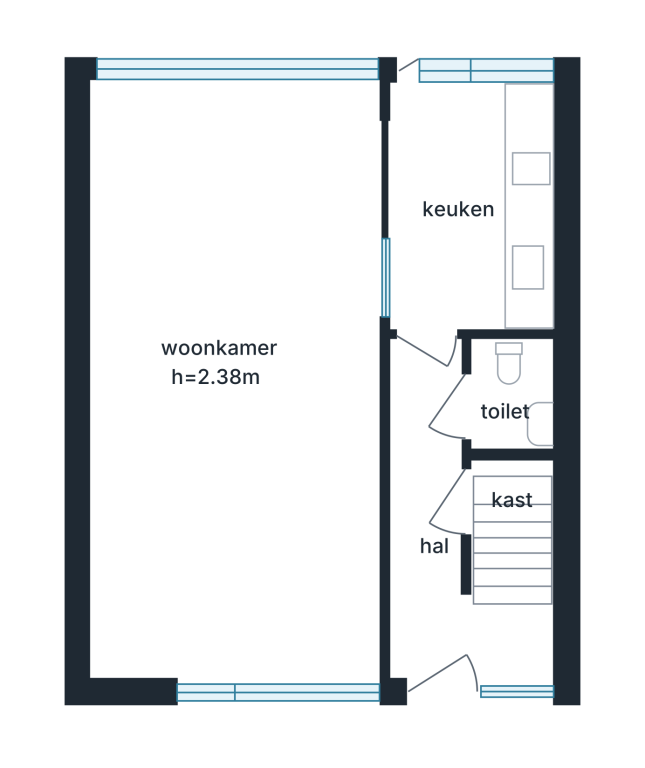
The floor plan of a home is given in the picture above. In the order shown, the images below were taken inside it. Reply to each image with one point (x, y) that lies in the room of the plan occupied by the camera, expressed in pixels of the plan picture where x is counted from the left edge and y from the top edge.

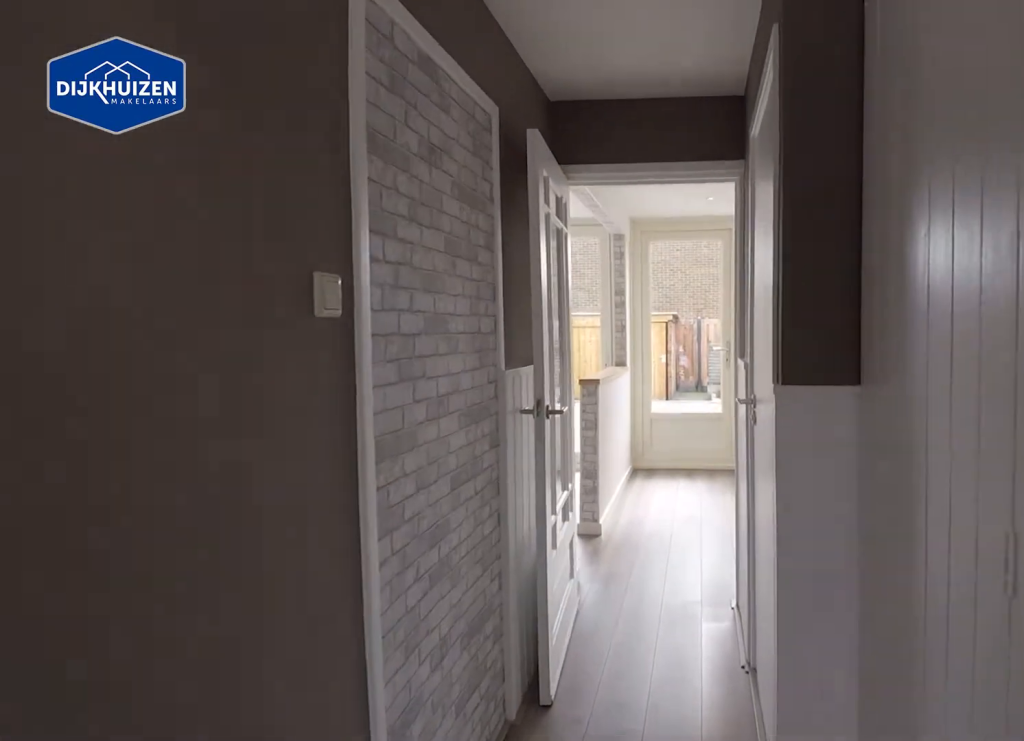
(443, 539)
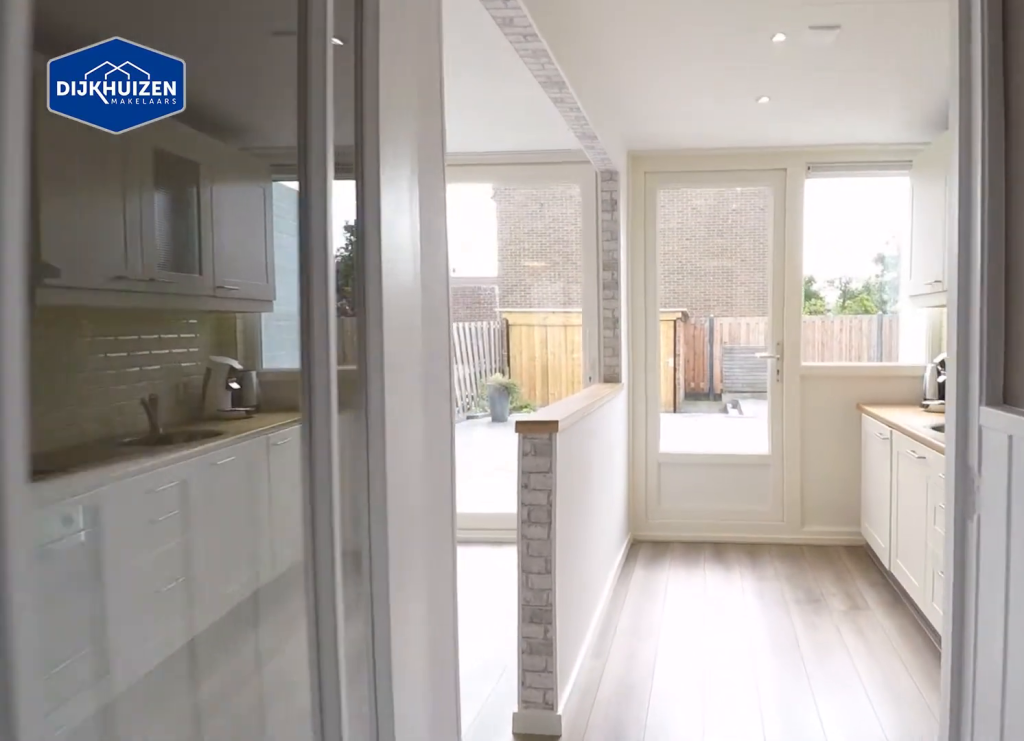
(443, 539)
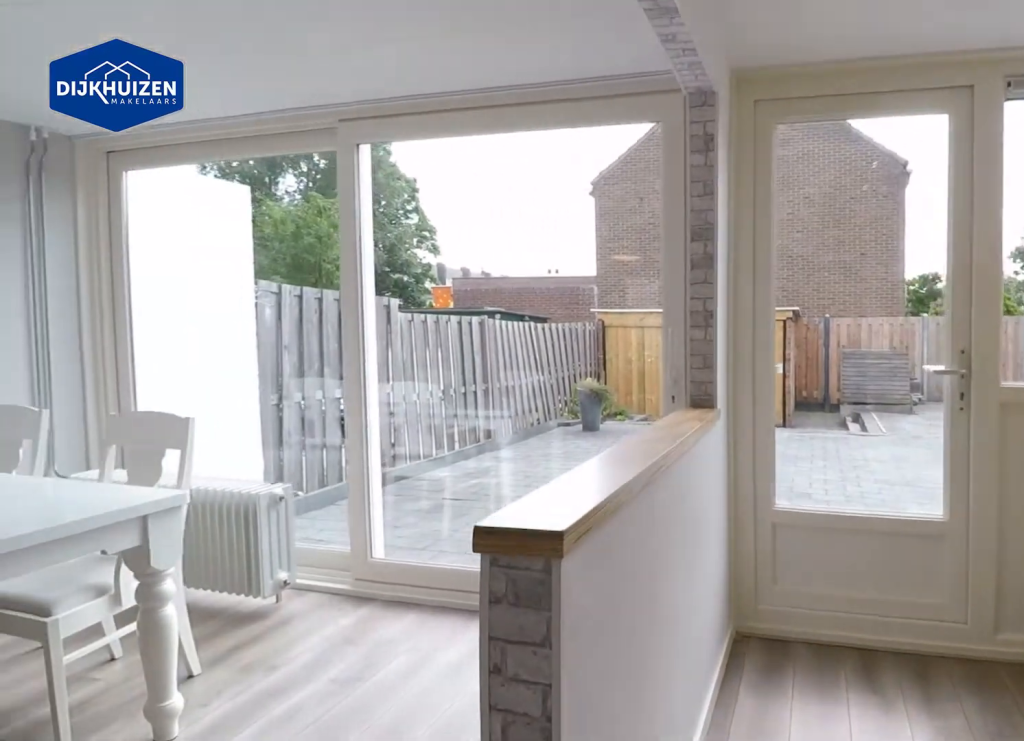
(527, 201)
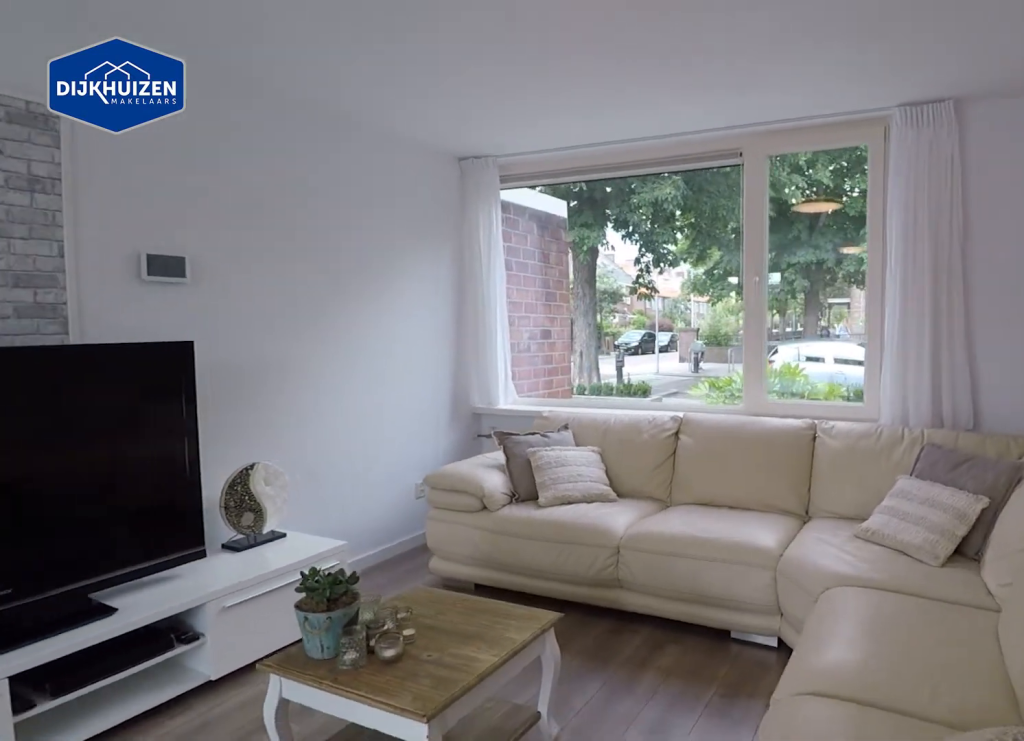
(172, 254)
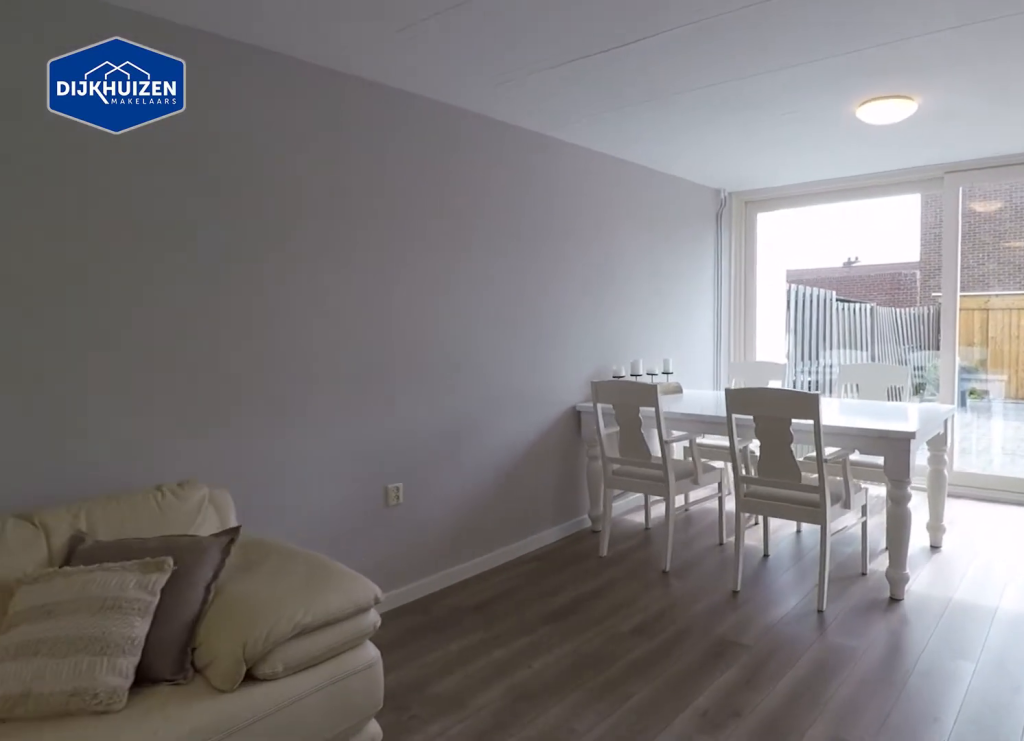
(194, 136)
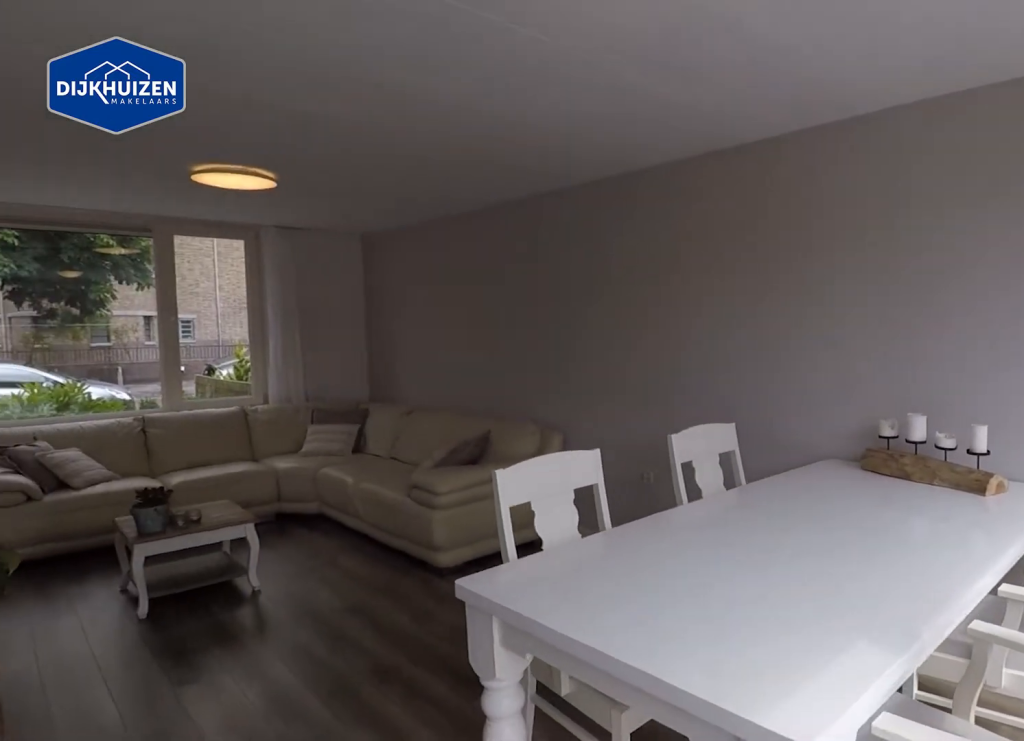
(174, 261)
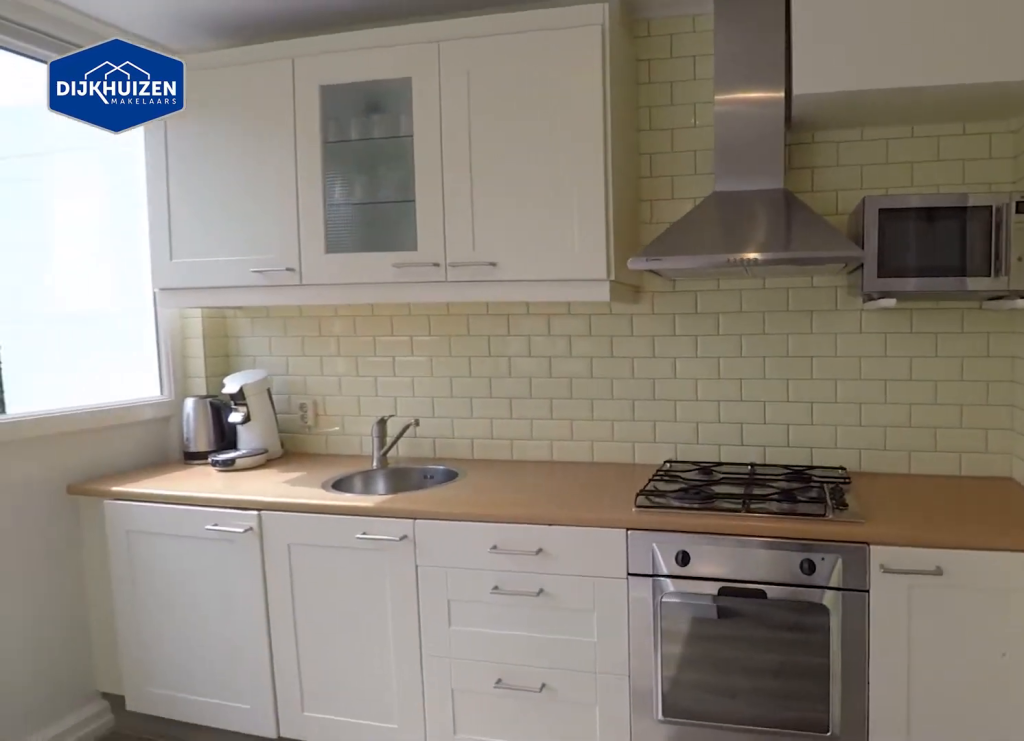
(476, 201)
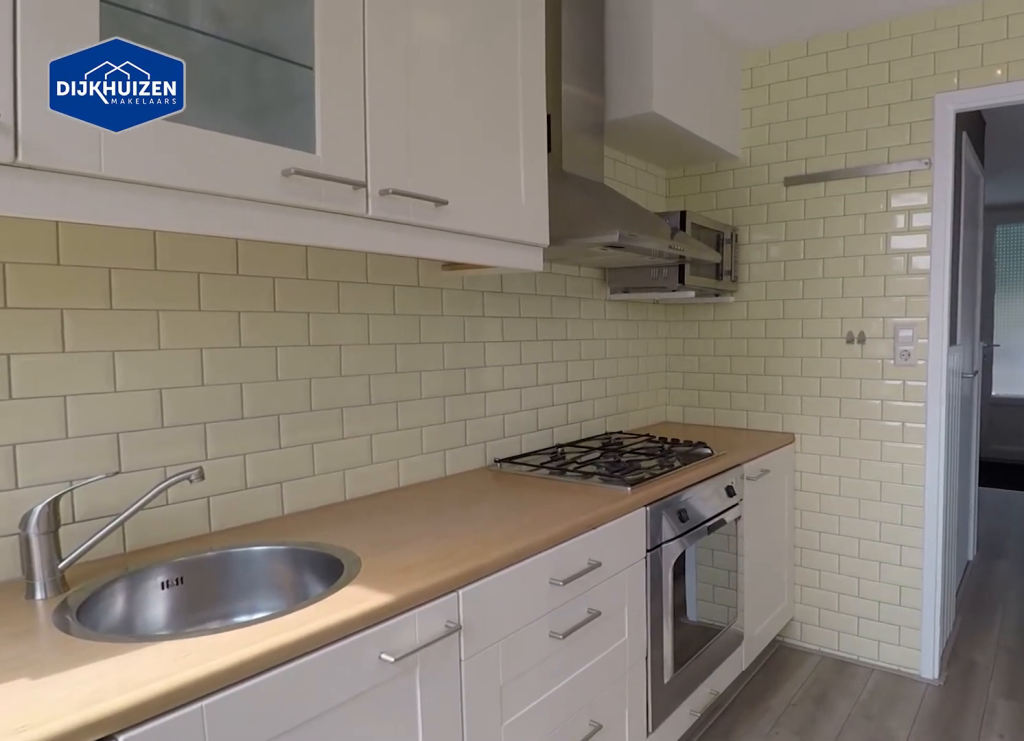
(476, 201)
